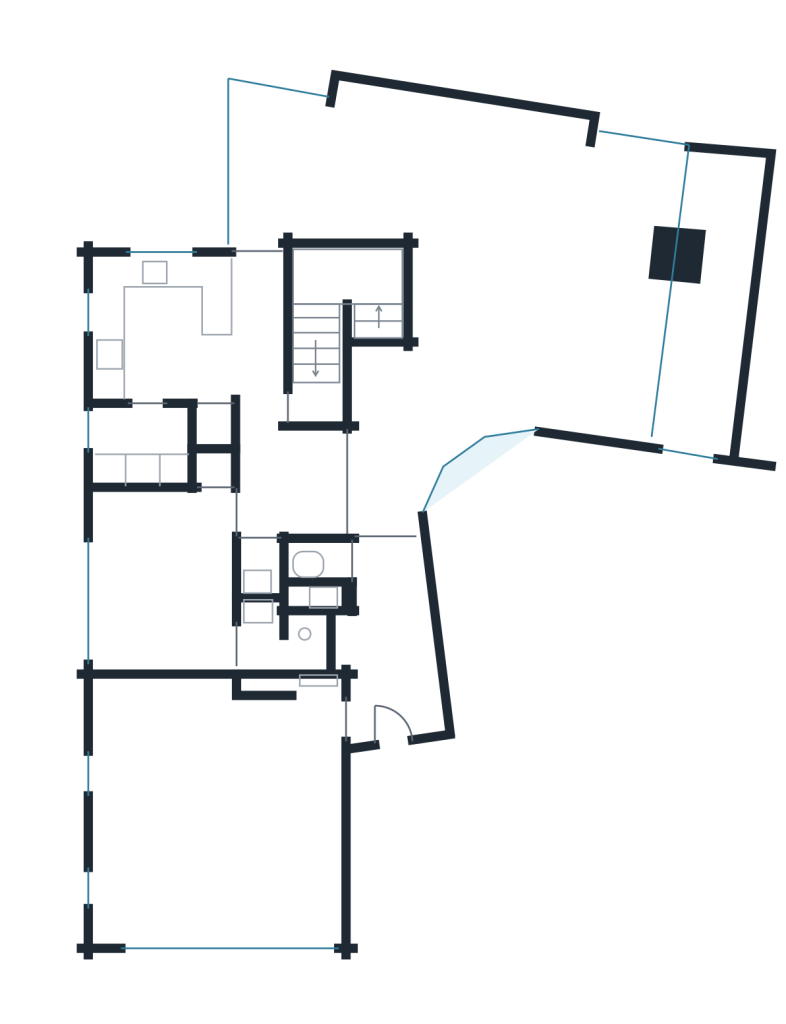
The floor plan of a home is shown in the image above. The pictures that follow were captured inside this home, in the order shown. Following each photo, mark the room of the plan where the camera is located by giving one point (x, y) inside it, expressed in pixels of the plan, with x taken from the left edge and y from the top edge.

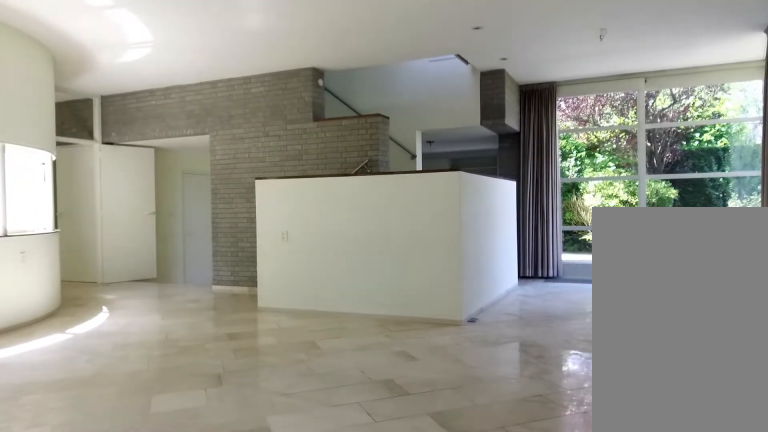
(472, 266)
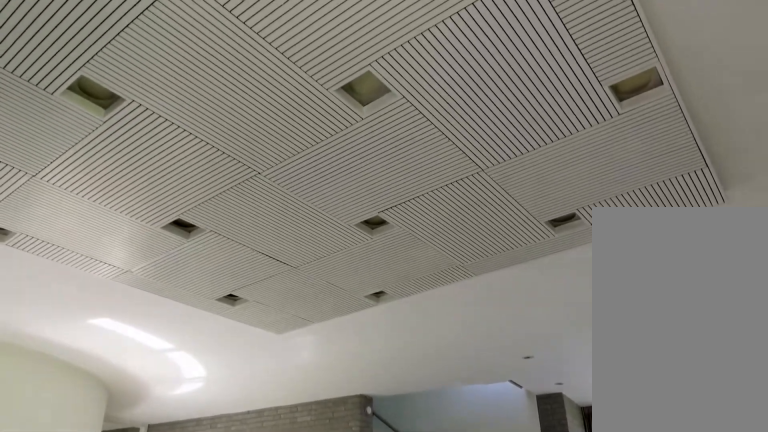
(472, 266)
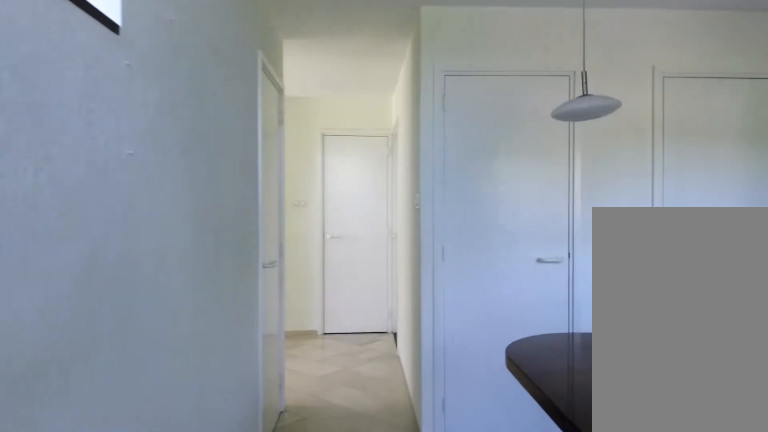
(240, 396)
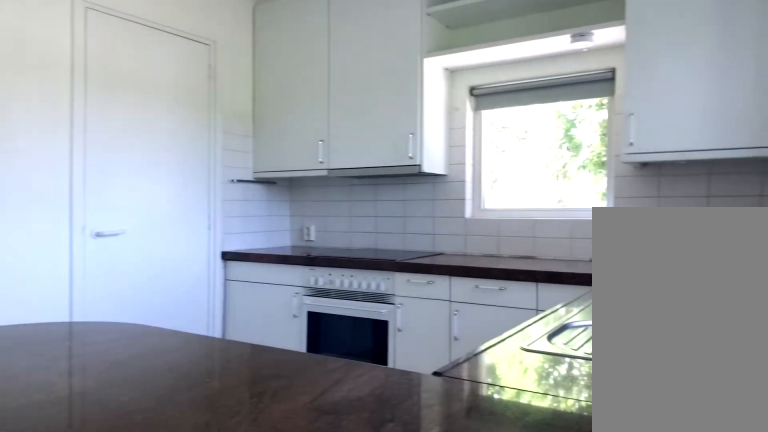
(240, 396)
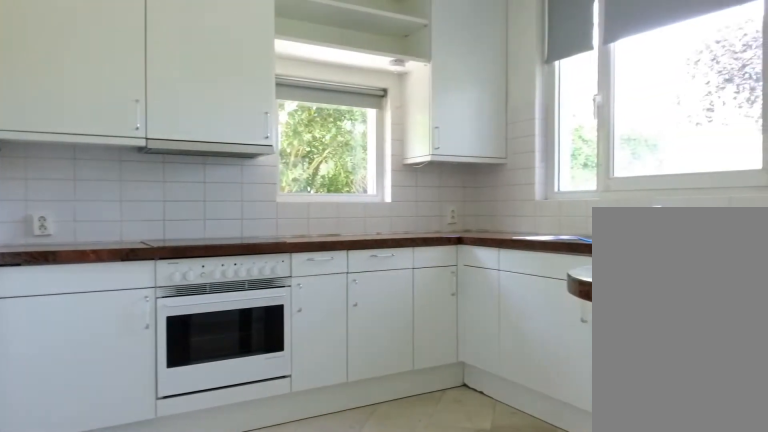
(240, 396)
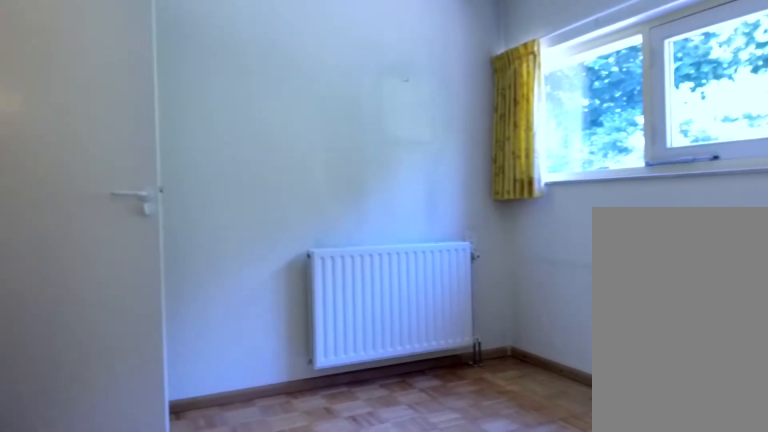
(183, 589)
